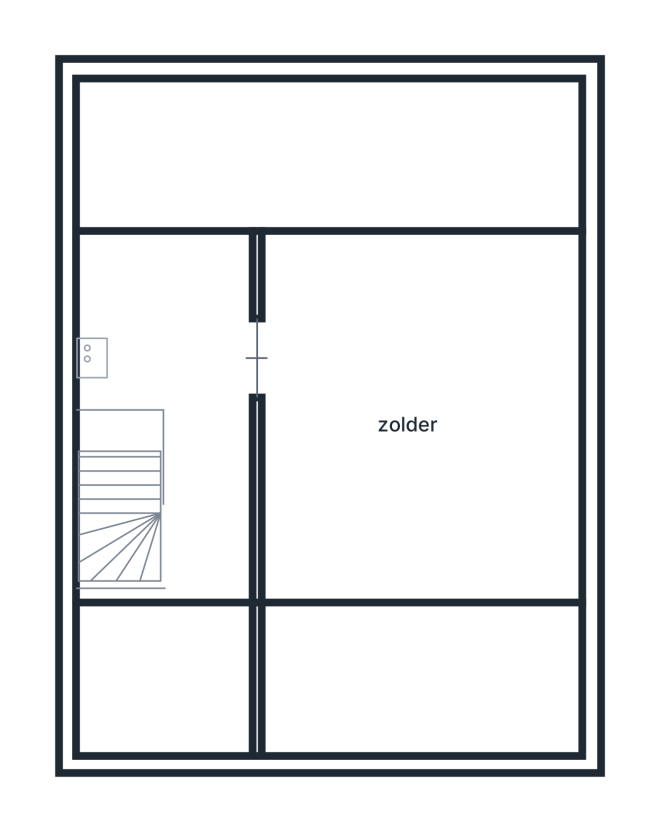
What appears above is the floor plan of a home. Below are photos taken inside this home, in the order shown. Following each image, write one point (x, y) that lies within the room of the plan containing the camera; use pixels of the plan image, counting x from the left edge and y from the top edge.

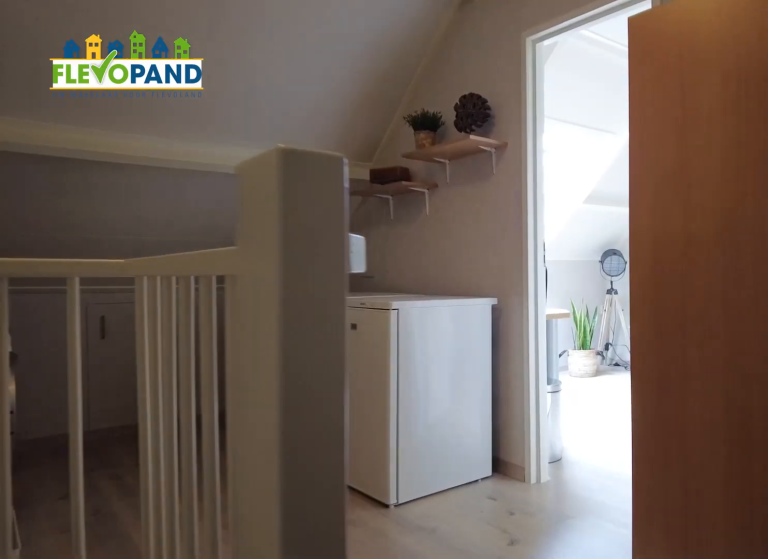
(198, 506)
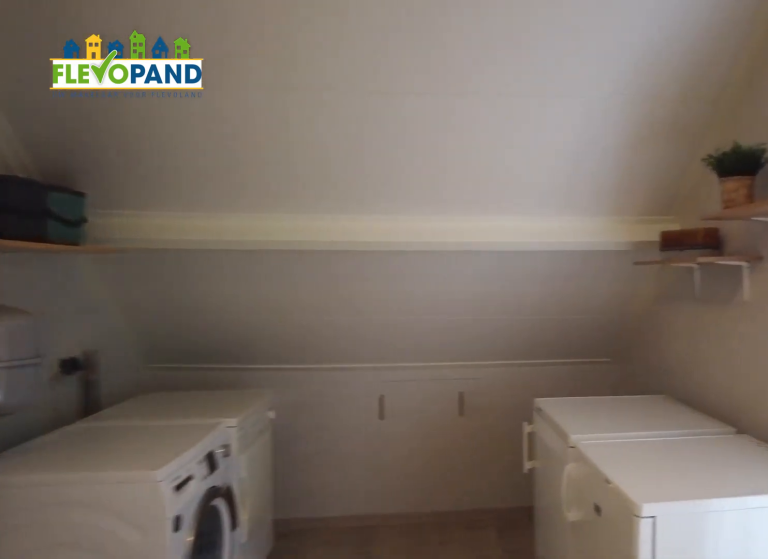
(198, 506)
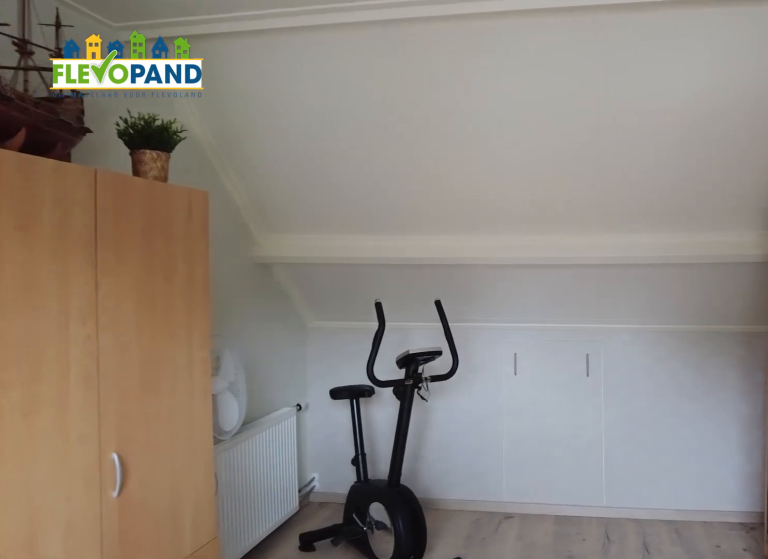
(420, 539)
